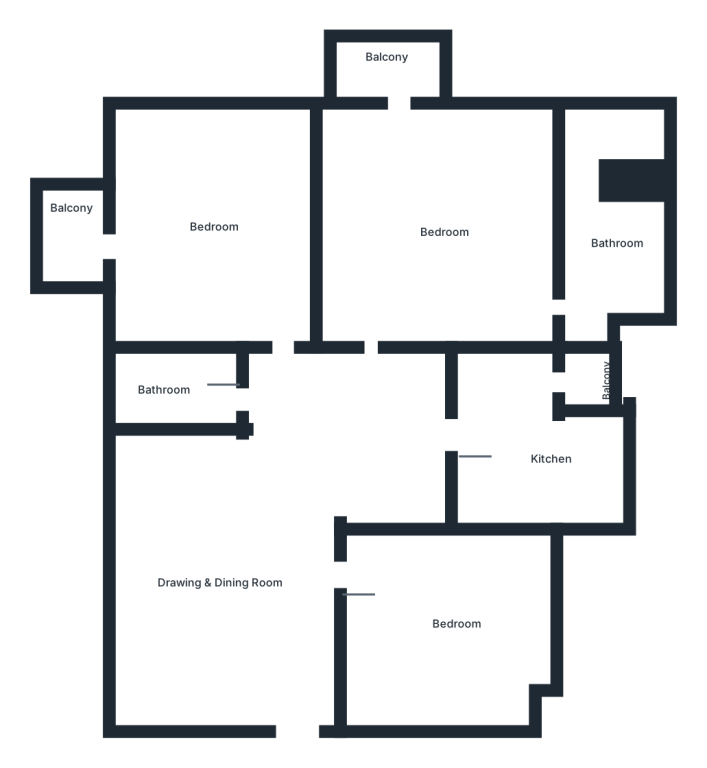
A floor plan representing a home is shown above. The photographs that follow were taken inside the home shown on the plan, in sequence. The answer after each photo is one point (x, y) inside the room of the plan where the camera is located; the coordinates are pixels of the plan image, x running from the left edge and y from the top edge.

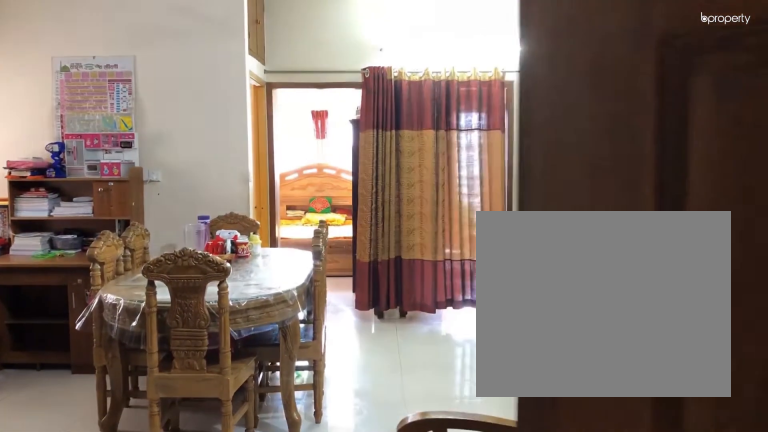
(300, 721)
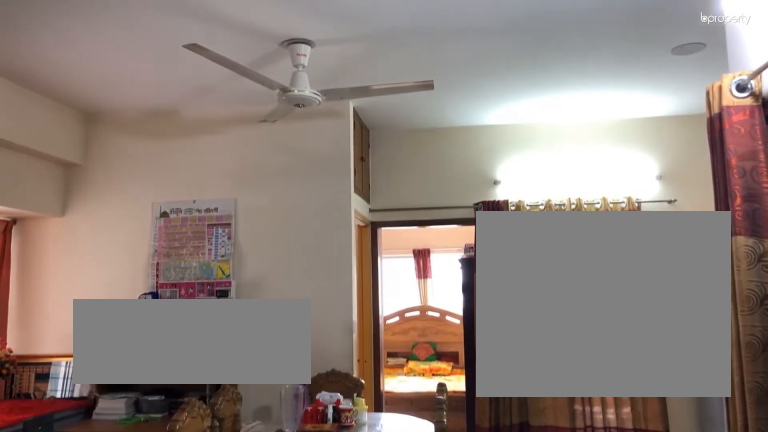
(229, 580)
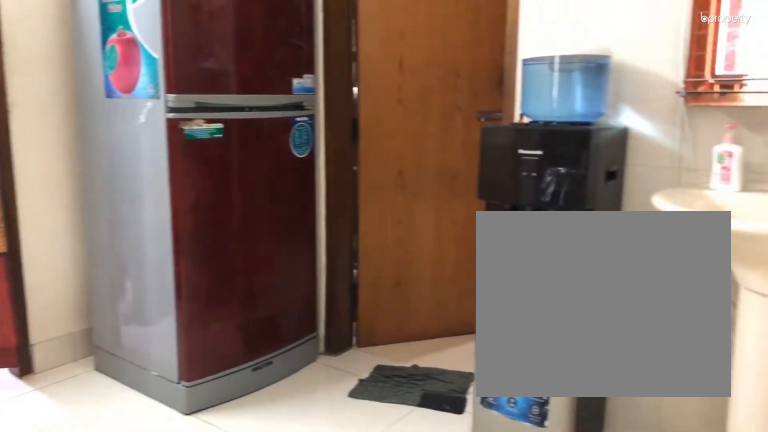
(352, 430)
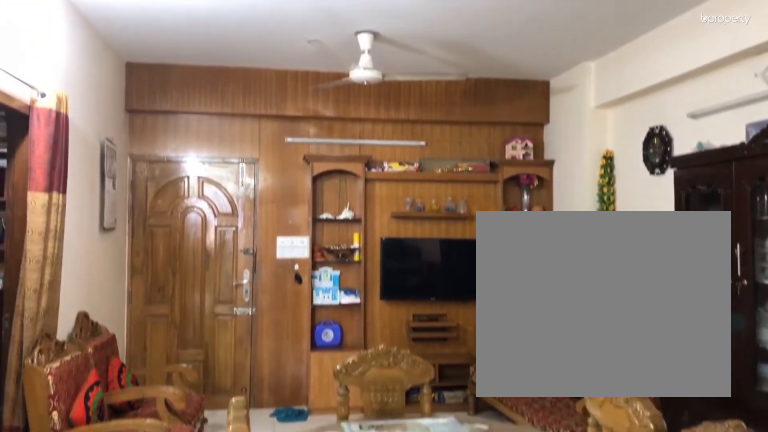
(218, 568)
